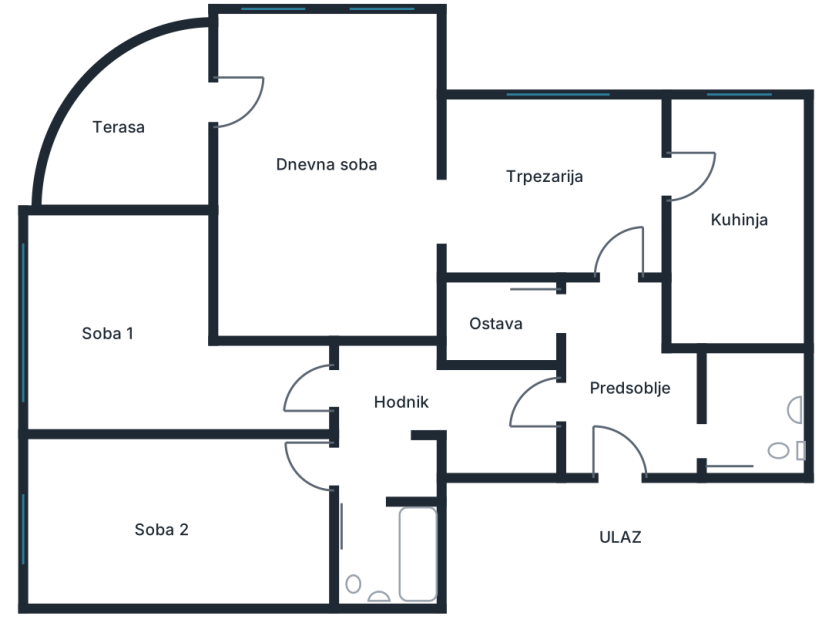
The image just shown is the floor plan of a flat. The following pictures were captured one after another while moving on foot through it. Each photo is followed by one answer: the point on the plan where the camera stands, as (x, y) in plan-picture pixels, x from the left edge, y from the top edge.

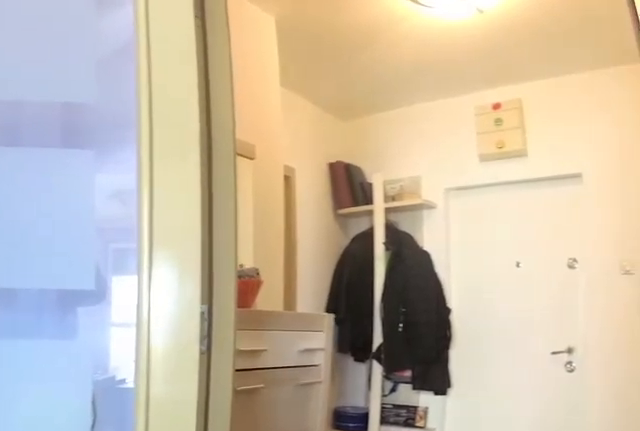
(581, 217)
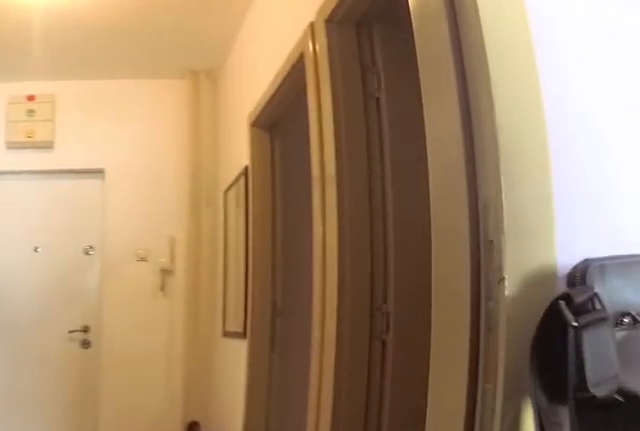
(603, 229)
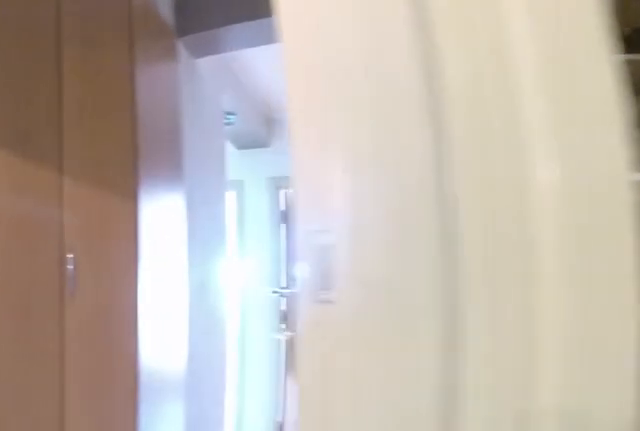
(610, 320)
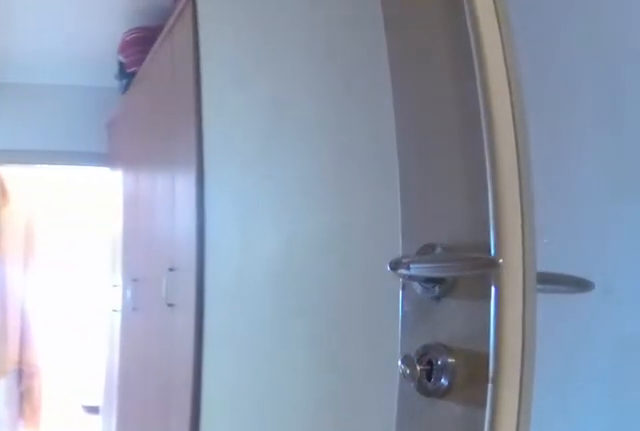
(578, 413)
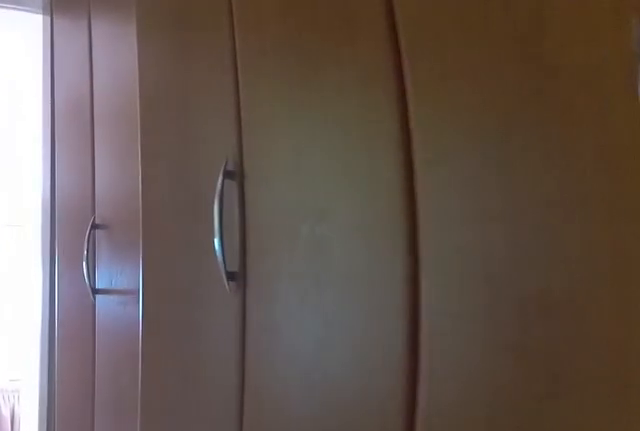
(468, 403)
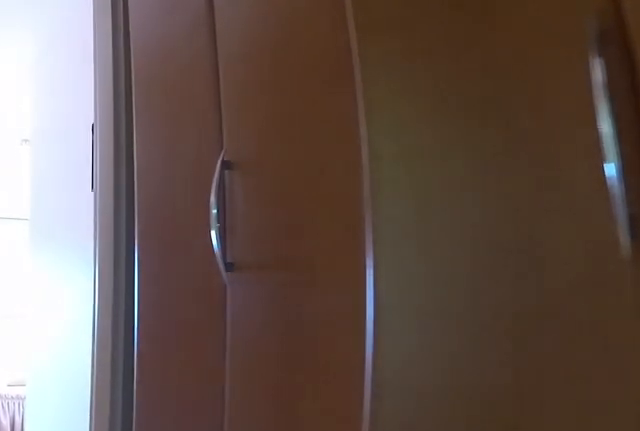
(441, 399)
